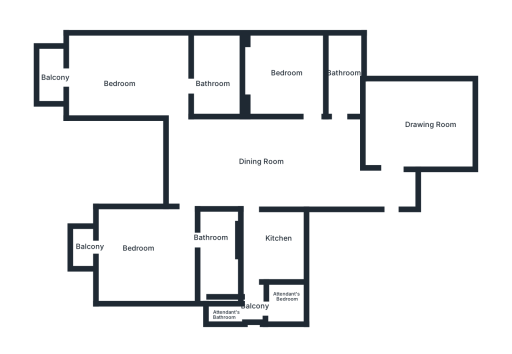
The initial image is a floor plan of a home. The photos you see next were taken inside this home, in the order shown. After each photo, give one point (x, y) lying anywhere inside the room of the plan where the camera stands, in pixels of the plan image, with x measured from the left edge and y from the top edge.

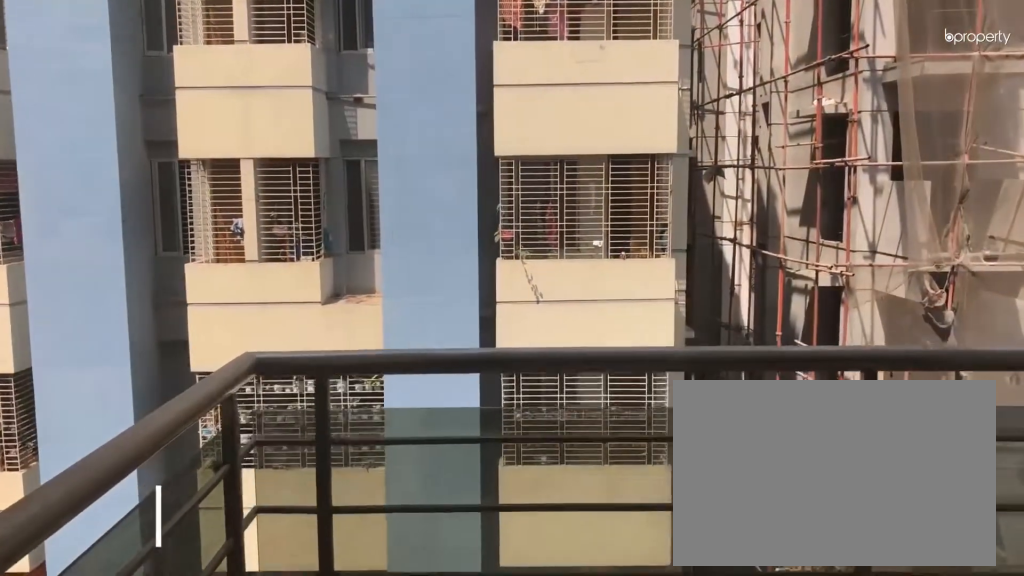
(54, 76)
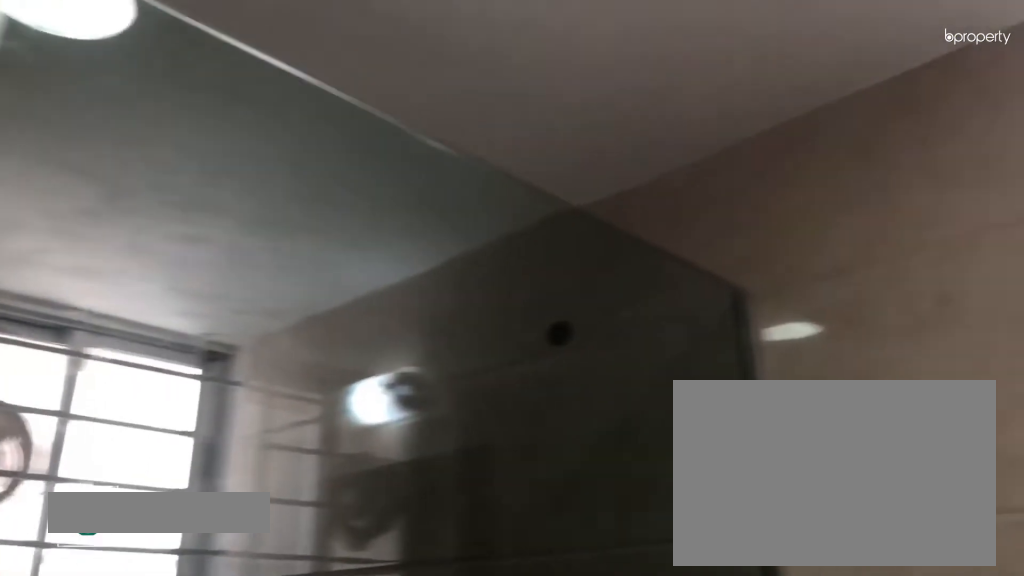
(218, 82)
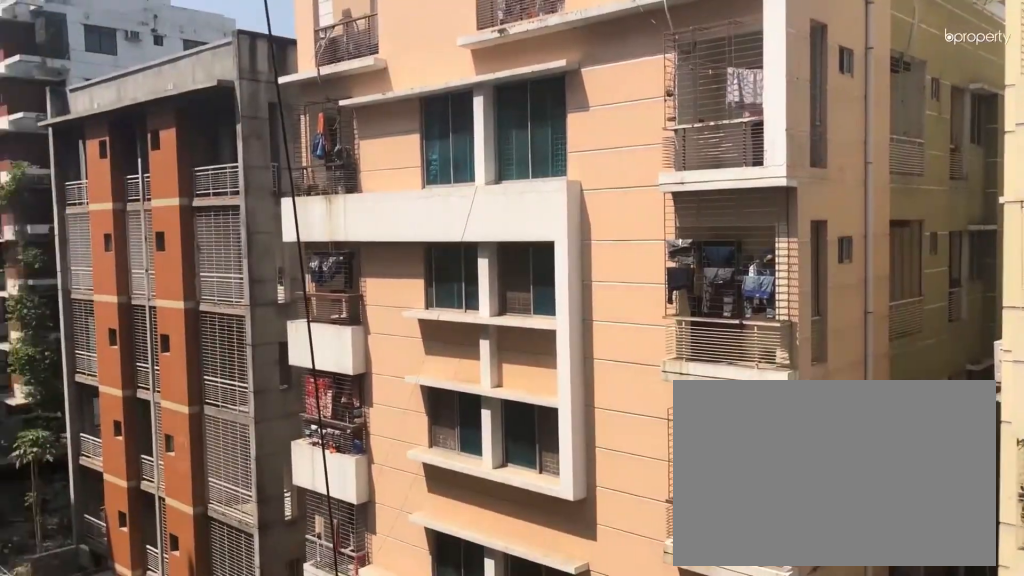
(87, 250)
